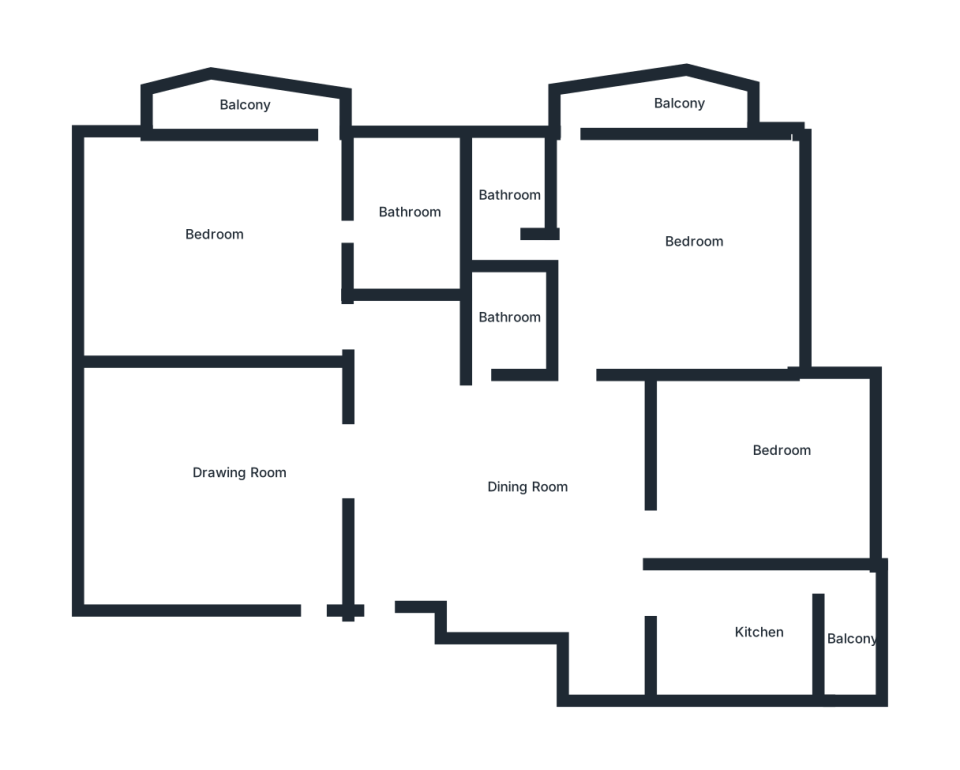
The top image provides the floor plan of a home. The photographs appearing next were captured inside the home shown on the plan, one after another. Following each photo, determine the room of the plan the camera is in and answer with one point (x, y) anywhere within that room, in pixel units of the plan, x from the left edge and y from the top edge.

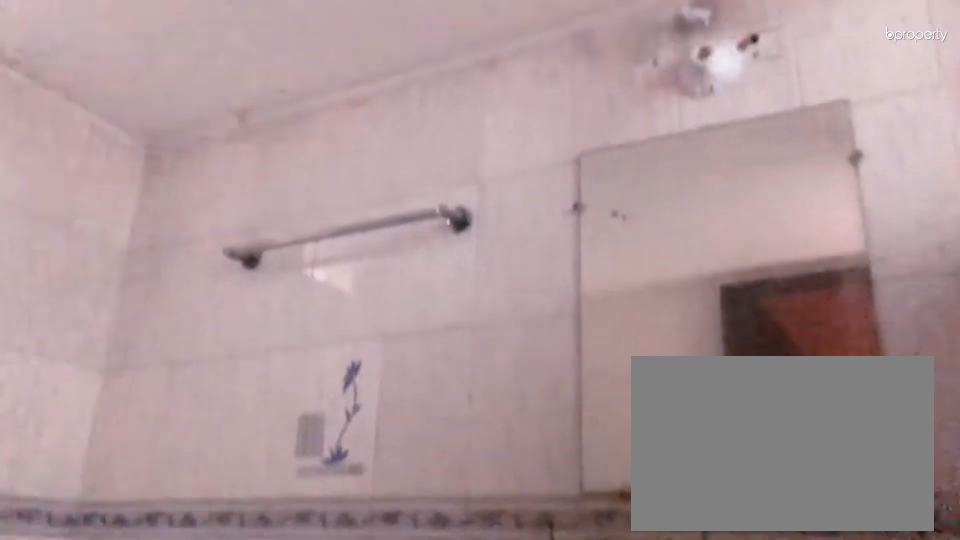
(500, 323)
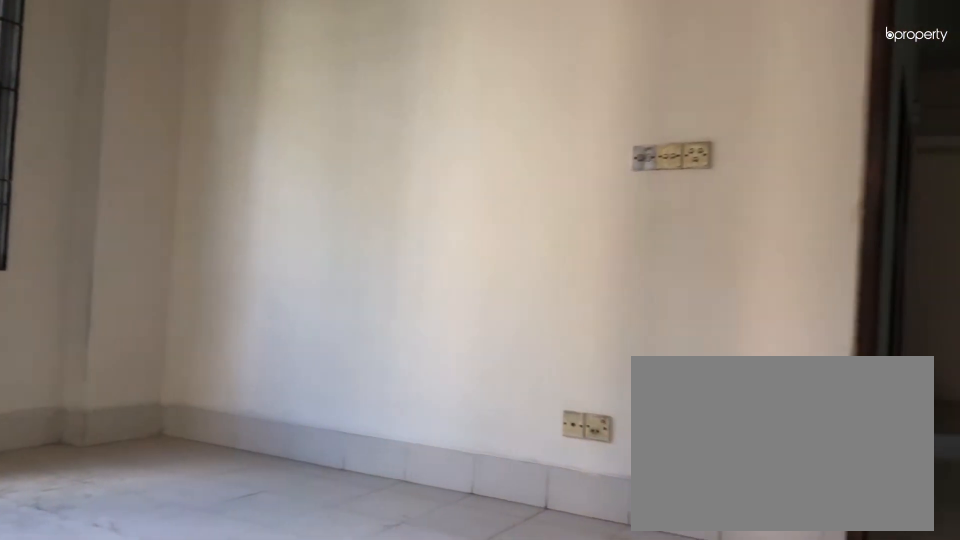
(677, 241)
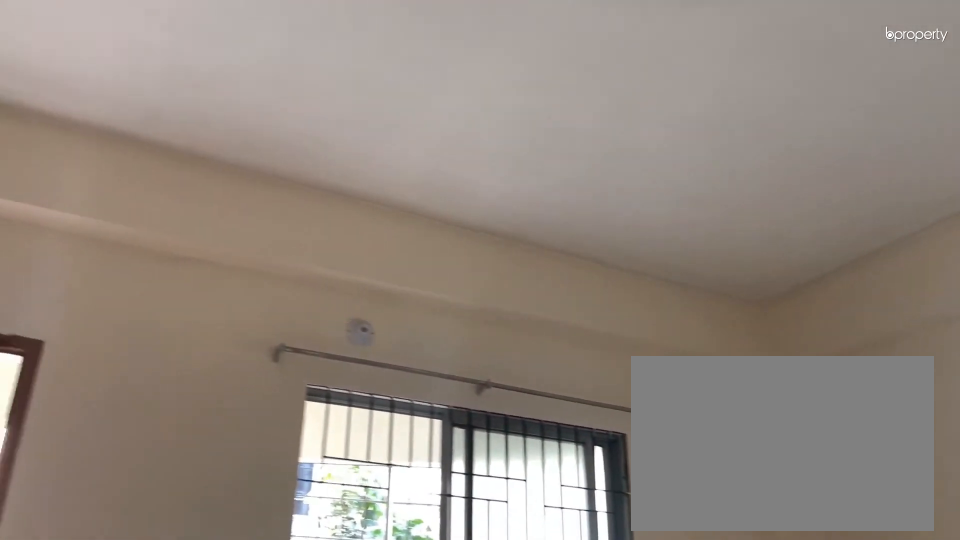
(677, 241)
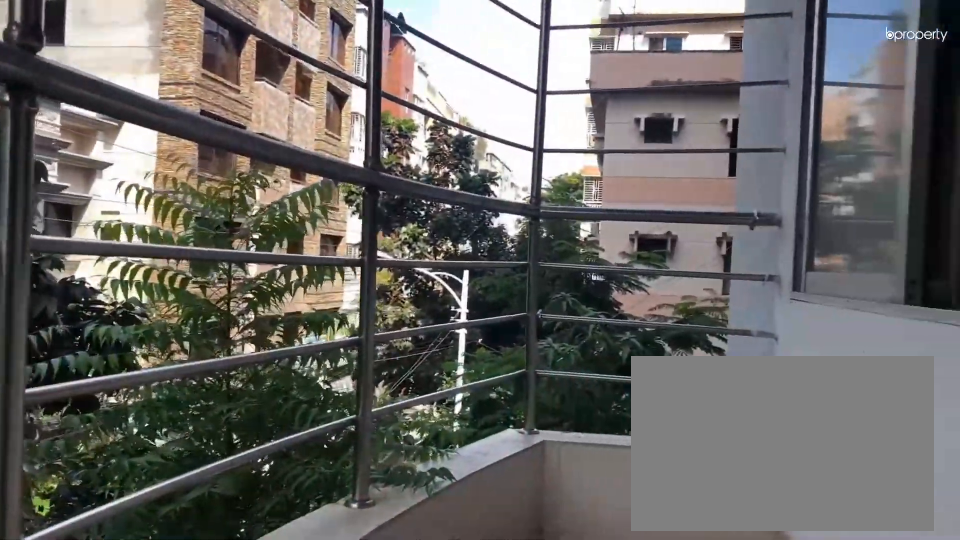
(669, 105)
